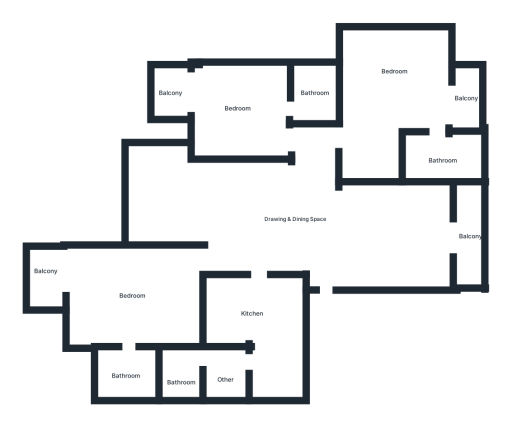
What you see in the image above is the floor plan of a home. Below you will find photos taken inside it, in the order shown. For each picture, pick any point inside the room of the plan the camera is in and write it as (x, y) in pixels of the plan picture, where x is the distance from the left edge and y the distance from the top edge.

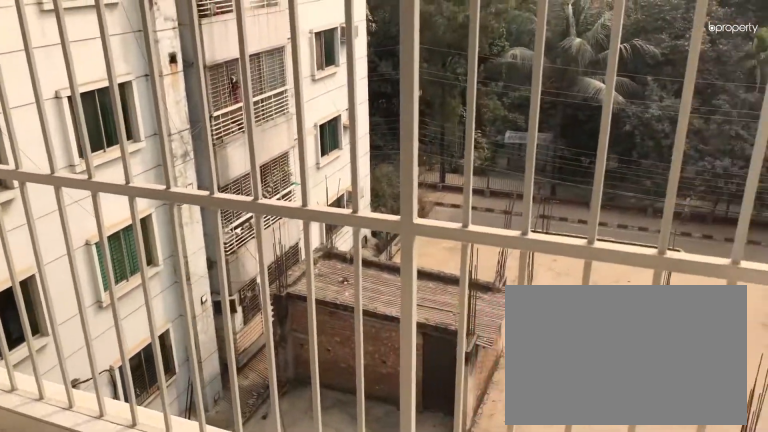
(467, 239)
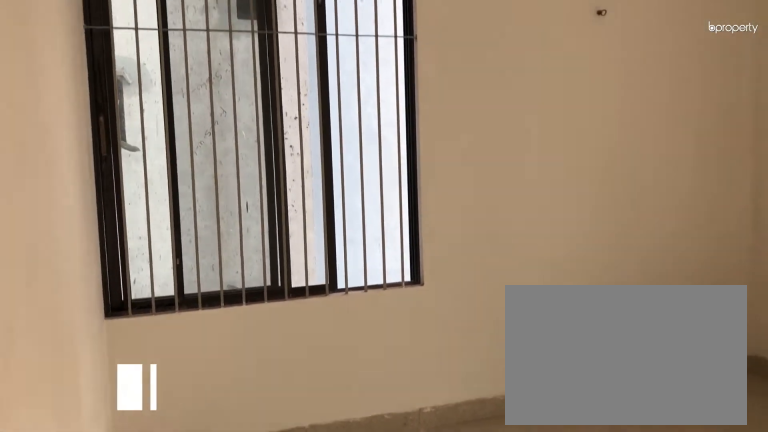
(386, 71)
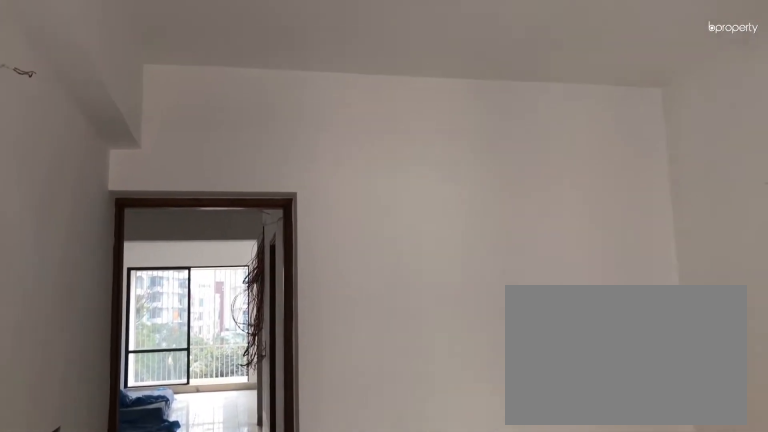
(130, 303)
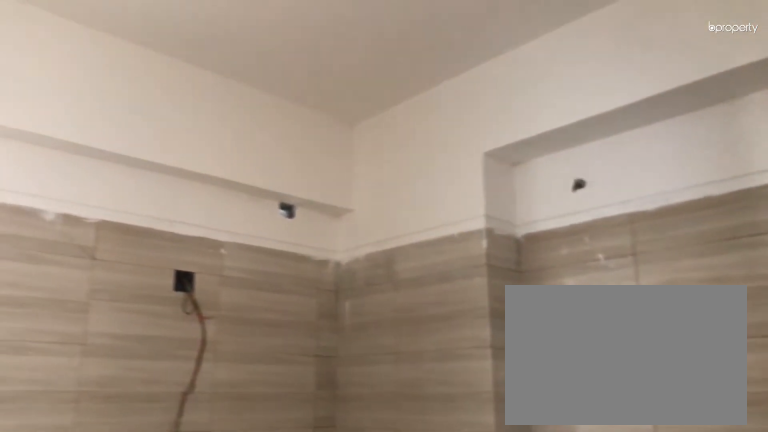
(258, 320)
